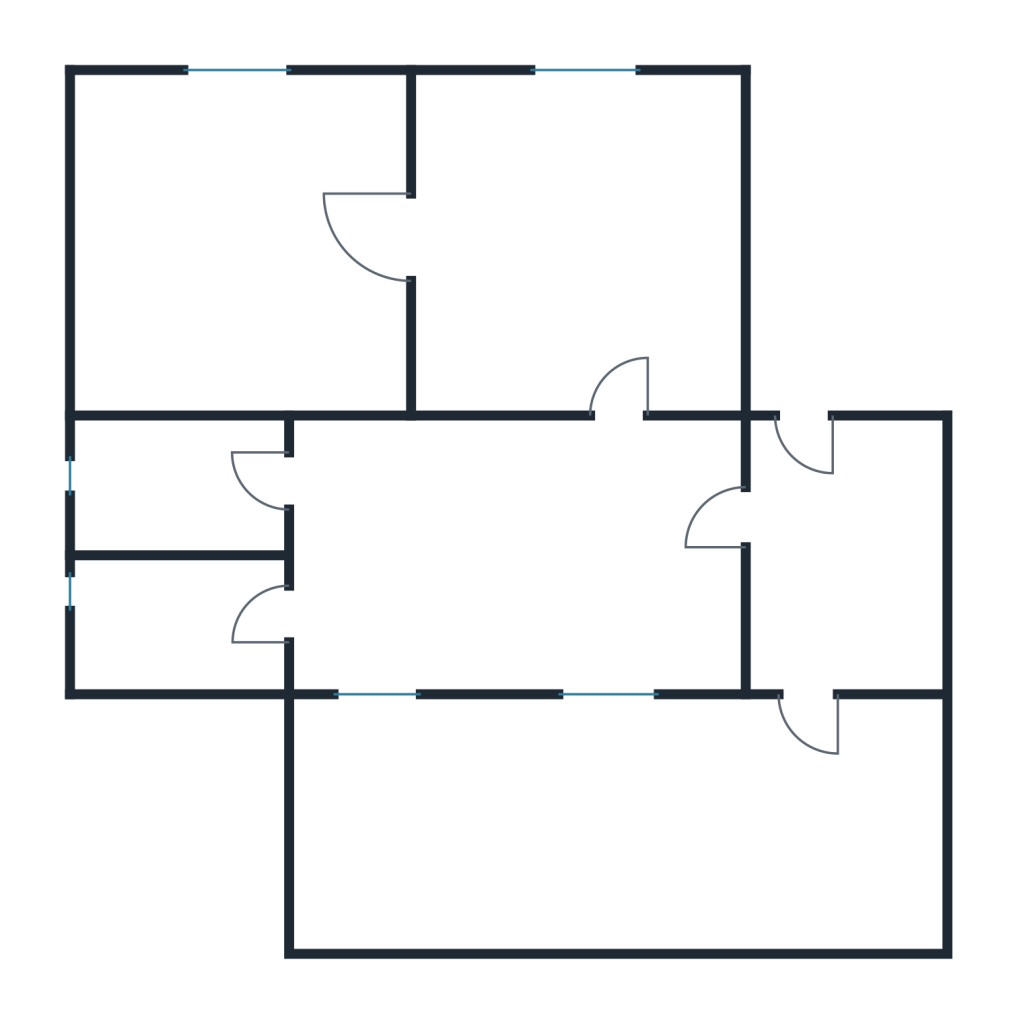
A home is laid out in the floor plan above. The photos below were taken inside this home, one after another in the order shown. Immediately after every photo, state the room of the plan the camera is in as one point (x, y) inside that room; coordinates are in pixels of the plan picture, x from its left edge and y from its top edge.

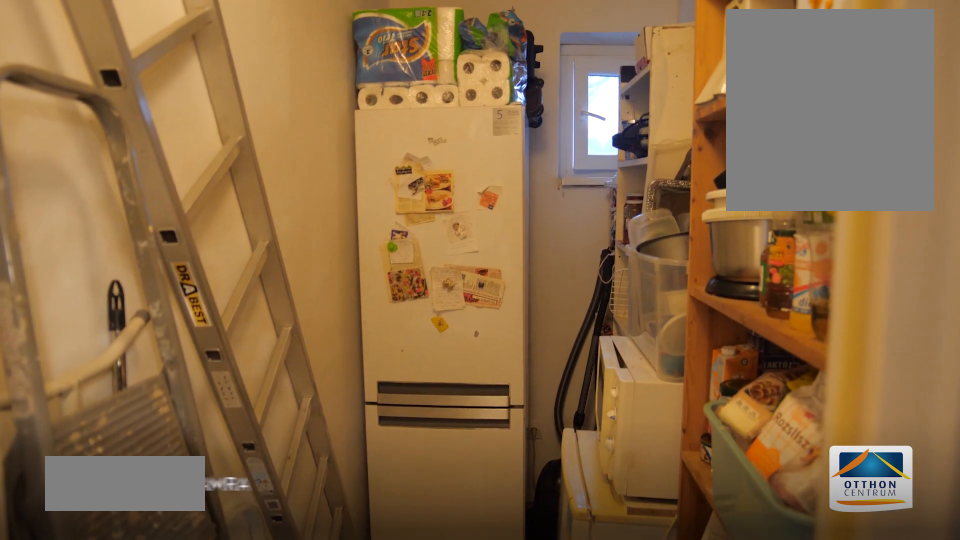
(183, 631)
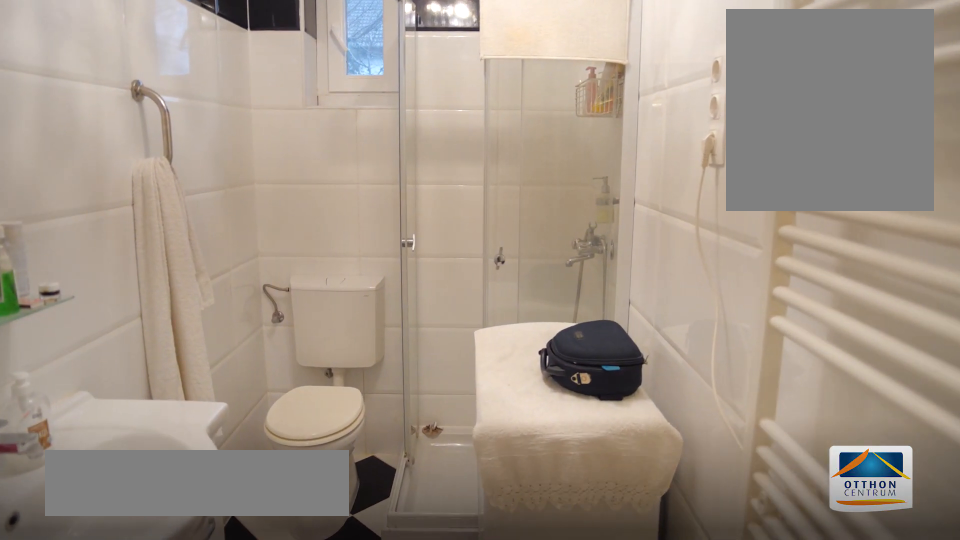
(183, 486)
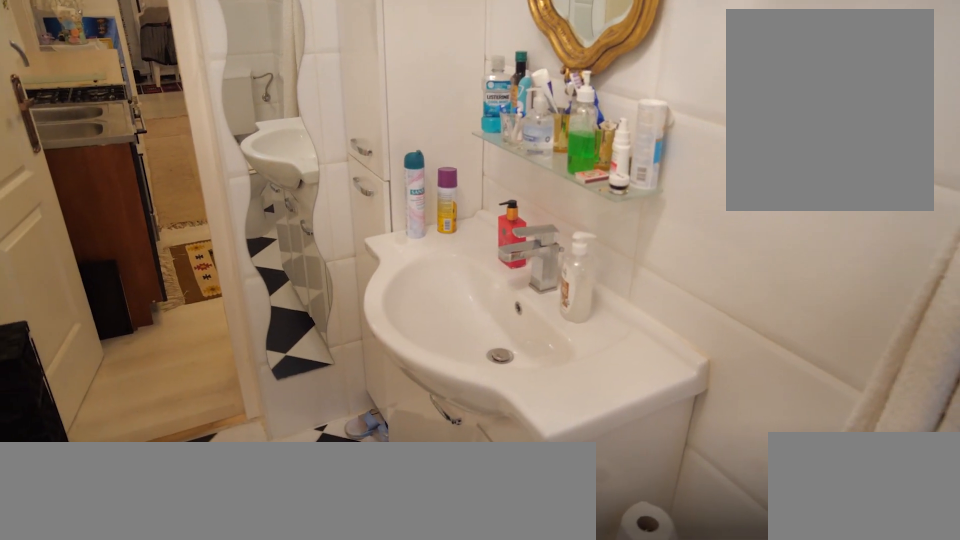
(183, 485)
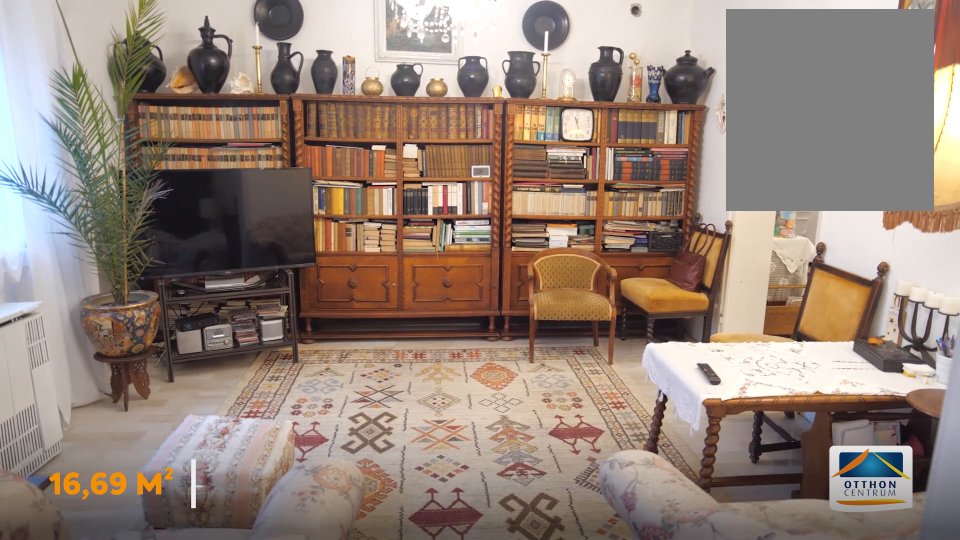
(583, 240)
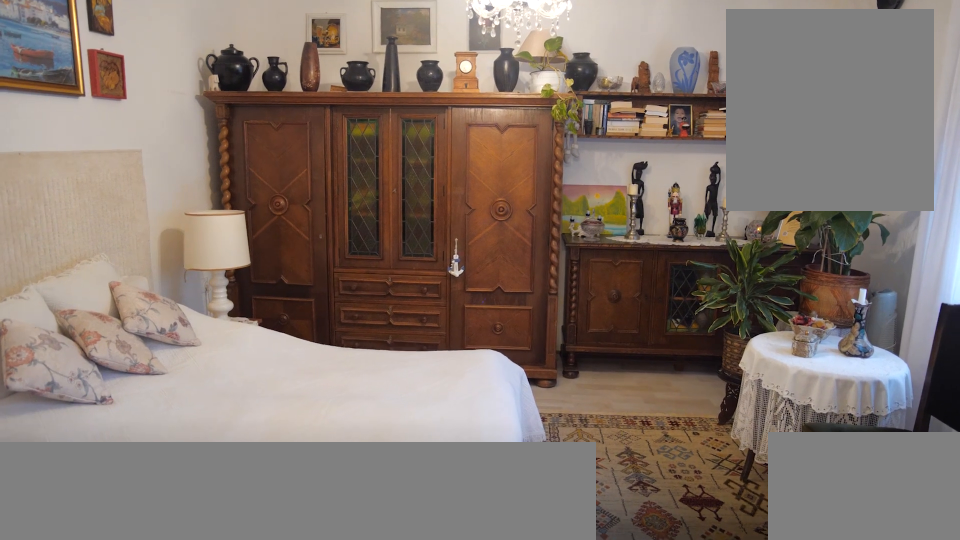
(239, 248)
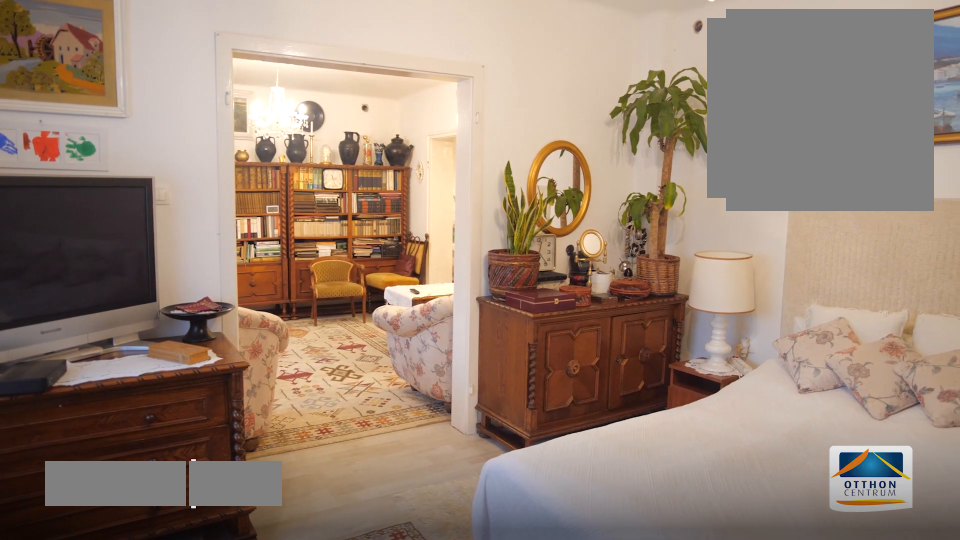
(239, 247)
